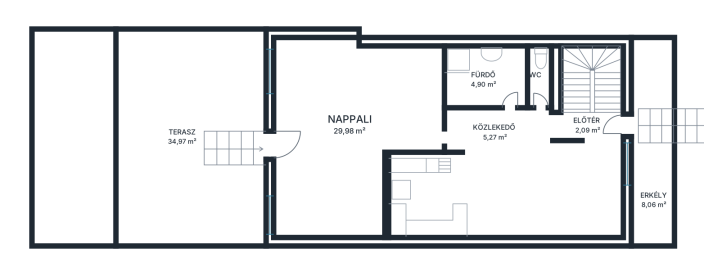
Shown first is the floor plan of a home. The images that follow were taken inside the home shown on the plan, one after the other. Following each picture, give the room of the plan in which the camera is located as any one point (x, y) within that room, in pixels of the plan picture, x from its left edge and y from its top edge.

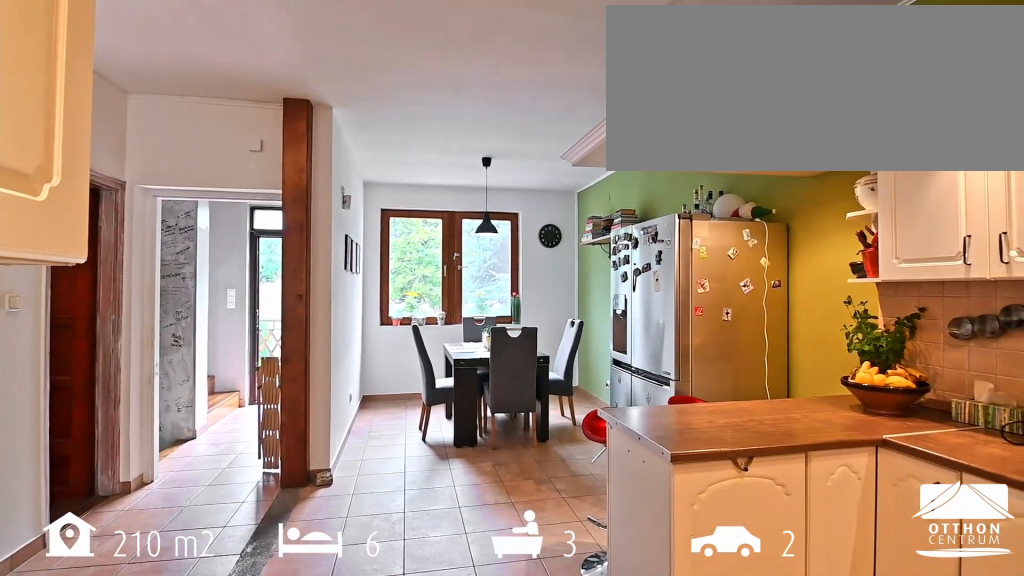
(518, 186)
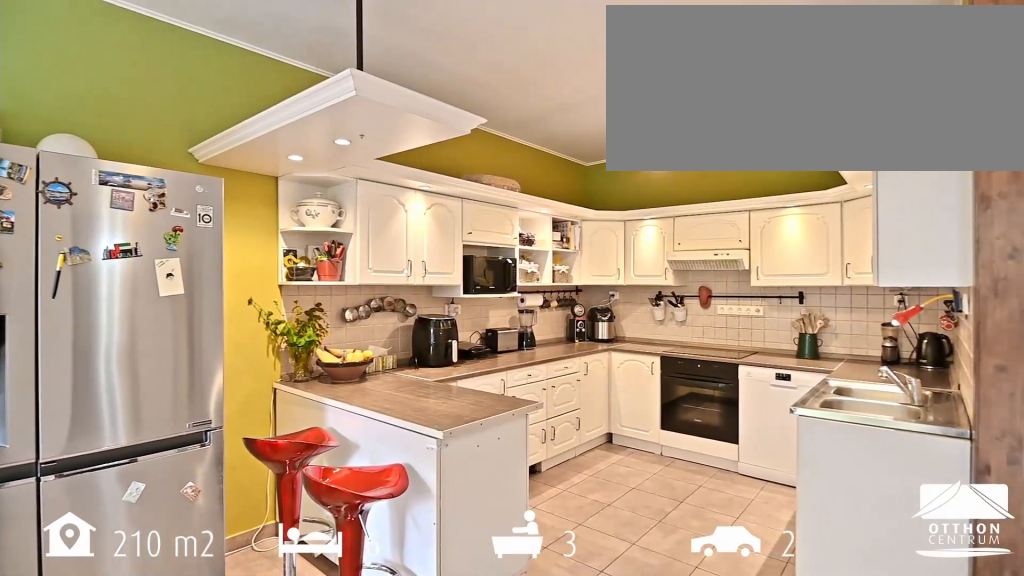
(518, 186)
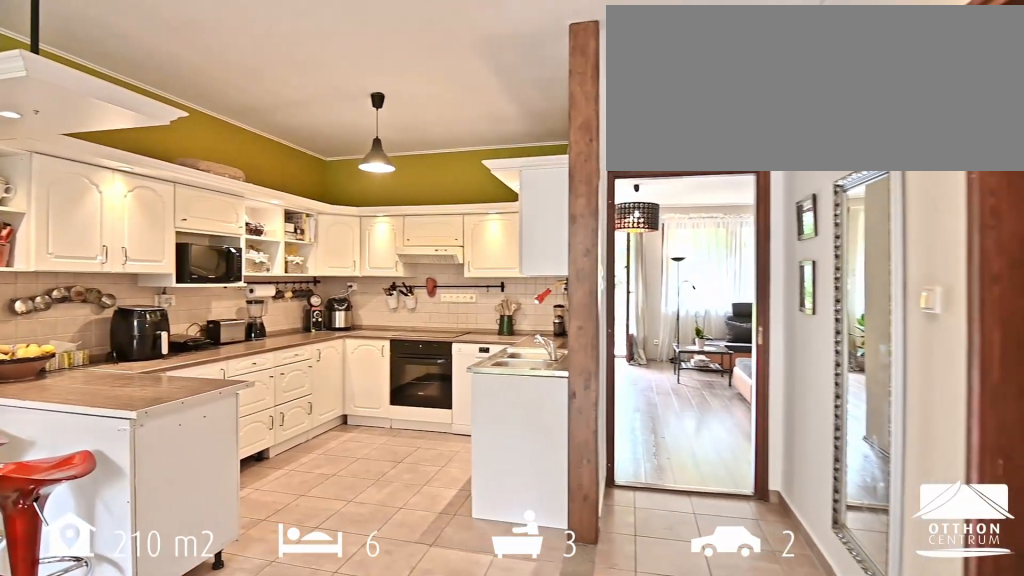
(518, 186)
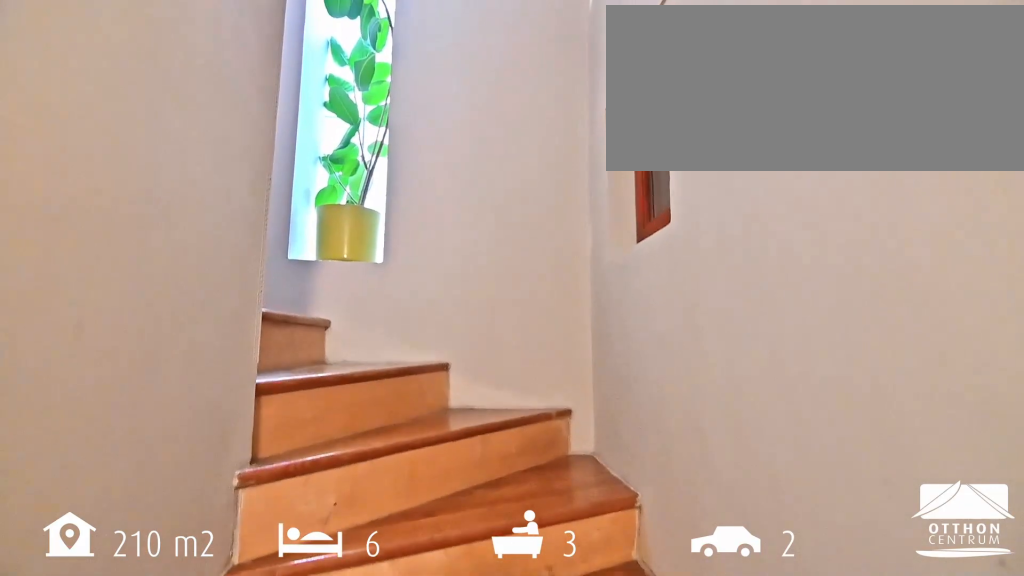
(591, 76)
